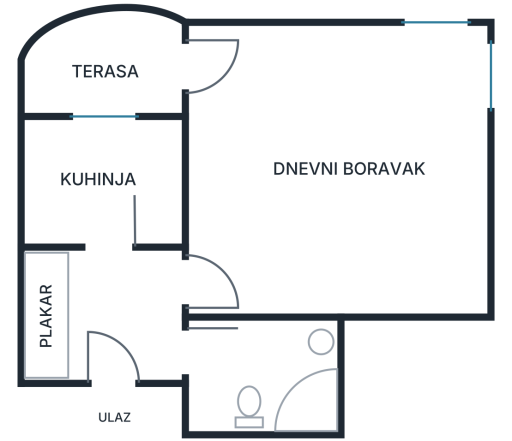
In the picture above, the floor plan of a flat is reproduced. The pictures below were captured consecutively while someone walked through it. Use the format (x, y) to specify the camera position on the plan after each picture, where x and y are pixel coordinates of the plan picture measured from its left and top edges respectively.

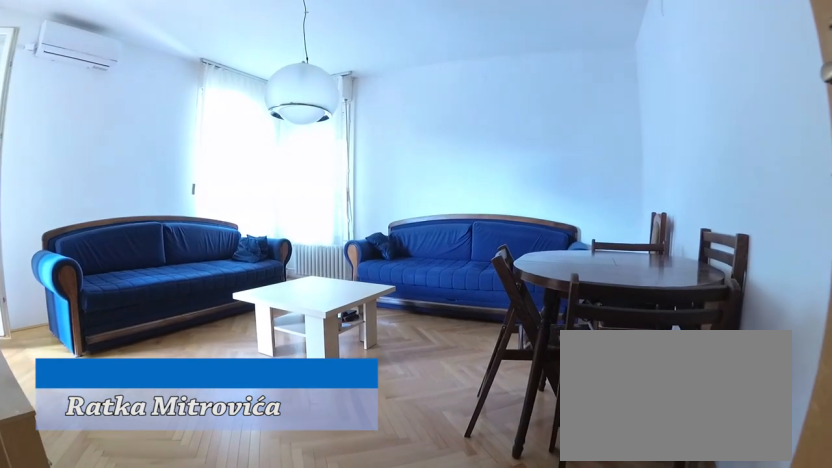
(210, 283)
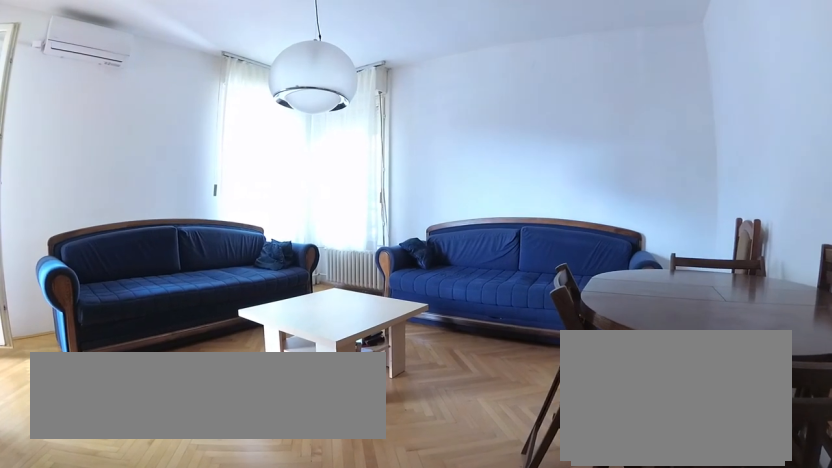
(236, 276)
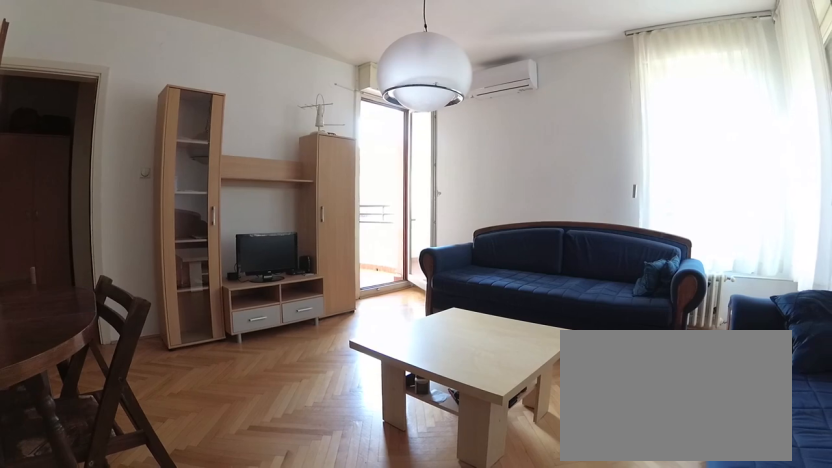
(408, 282)
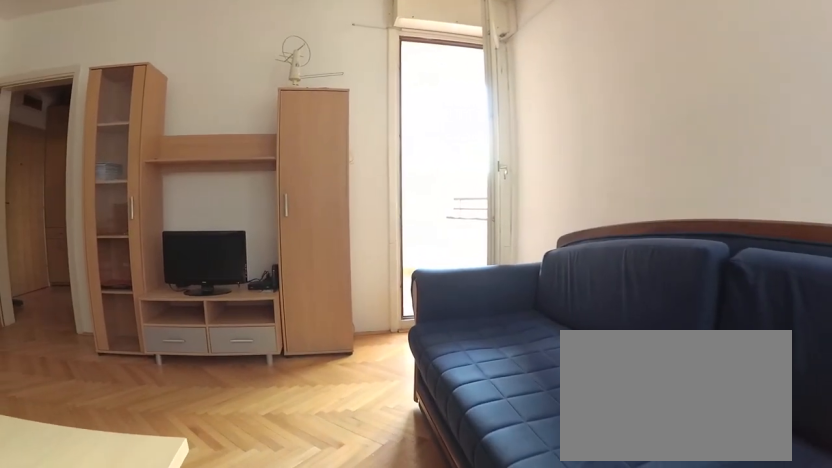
(420, 140)
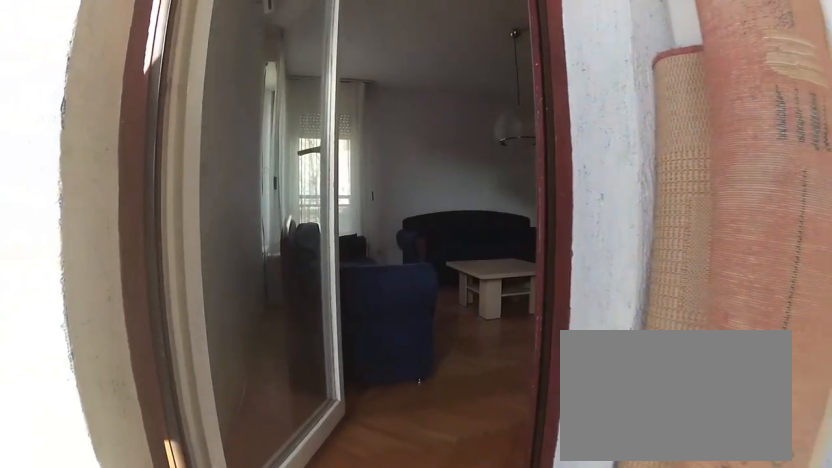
(132, 78)
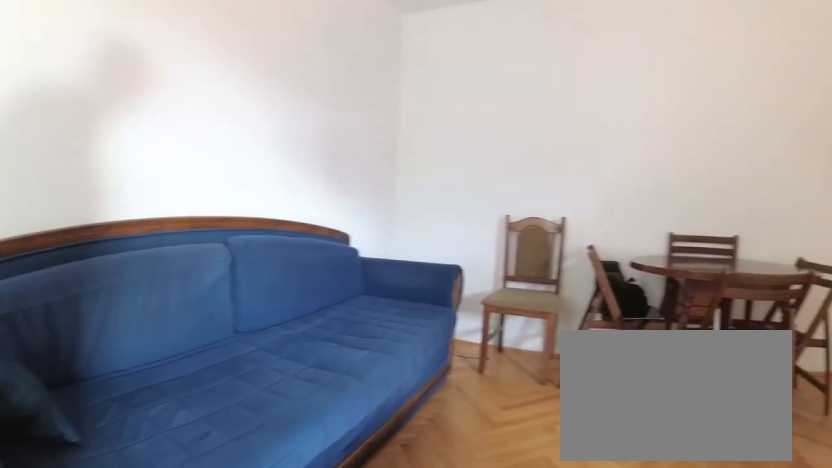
(343, 132)
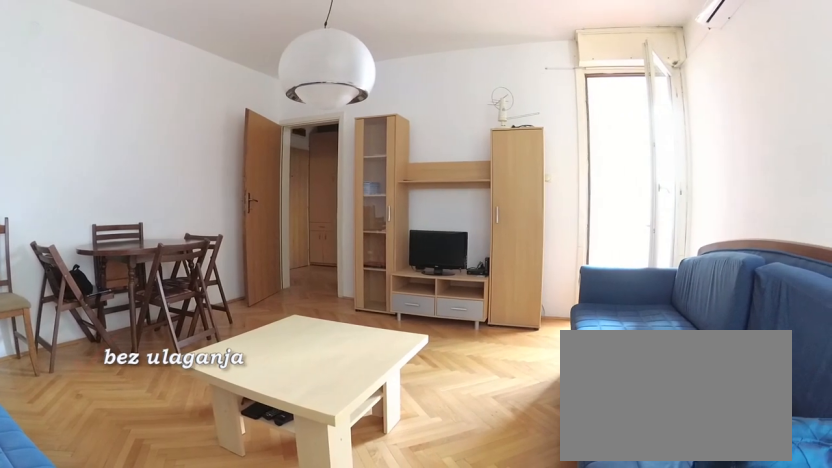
(444, 84)
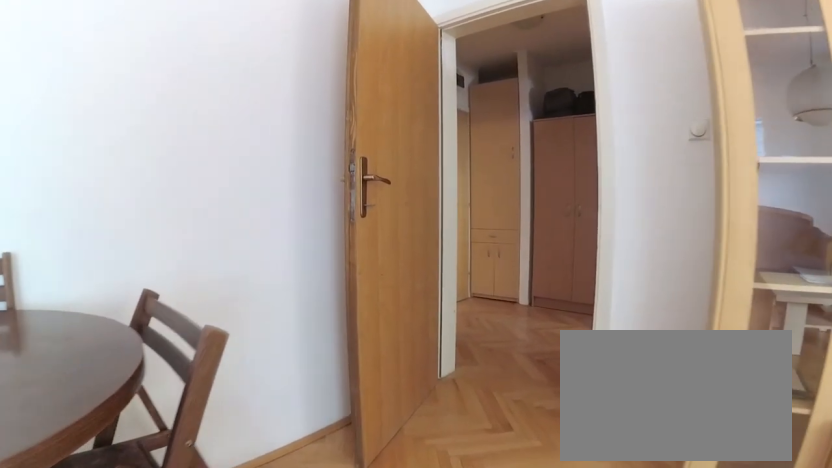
(294, 244)
